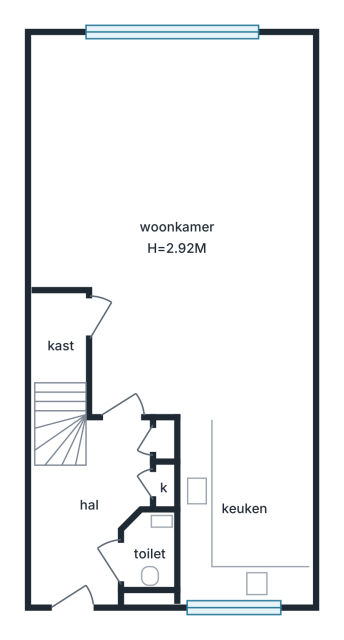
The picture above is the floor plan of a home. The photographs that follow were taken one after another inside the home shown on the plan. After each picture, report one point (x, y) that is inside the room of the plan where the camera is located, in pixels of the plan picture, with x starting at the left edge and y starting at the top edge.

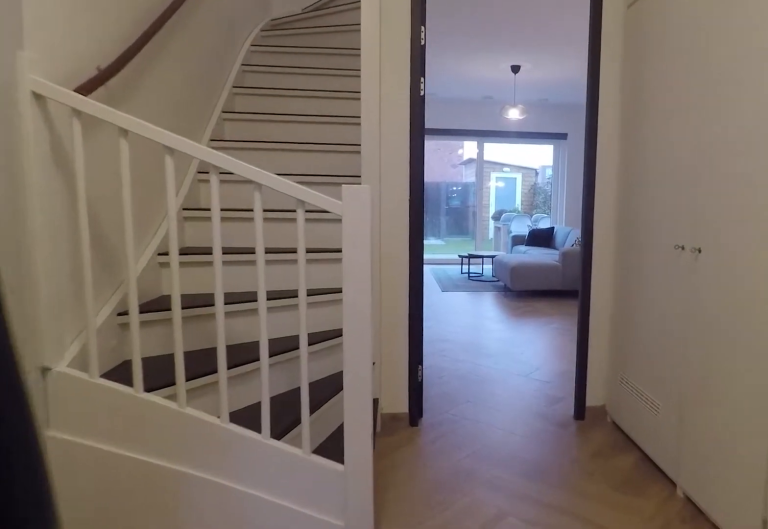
(89, 513)
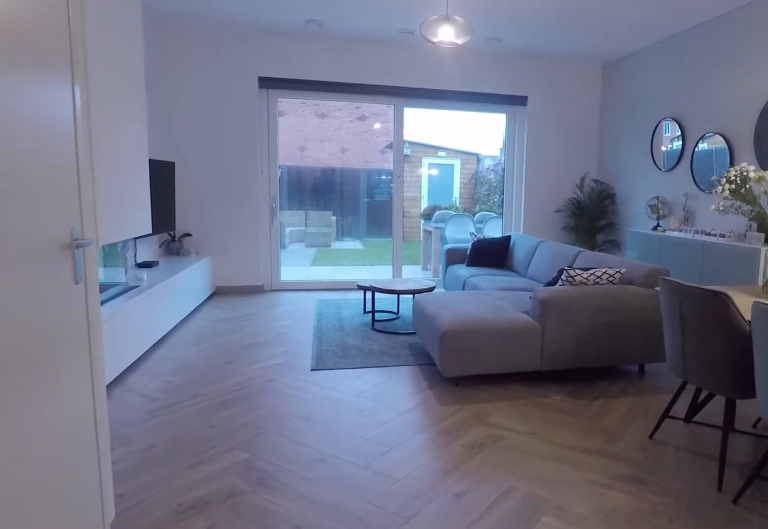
(185, 269)
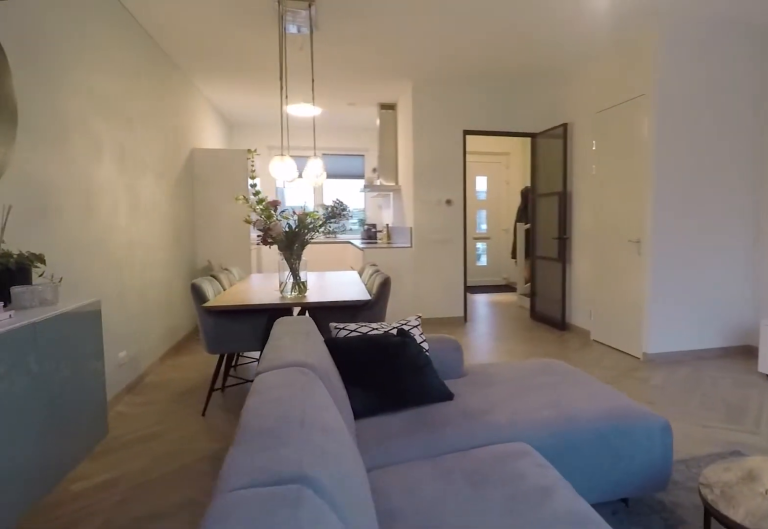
(185, 269)
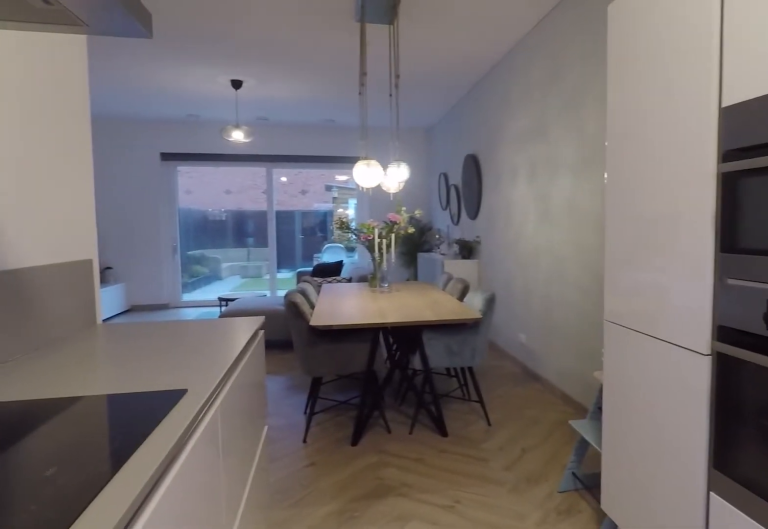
(245, 506)
